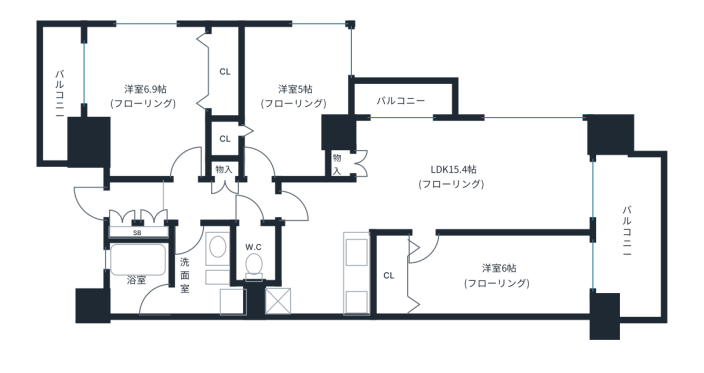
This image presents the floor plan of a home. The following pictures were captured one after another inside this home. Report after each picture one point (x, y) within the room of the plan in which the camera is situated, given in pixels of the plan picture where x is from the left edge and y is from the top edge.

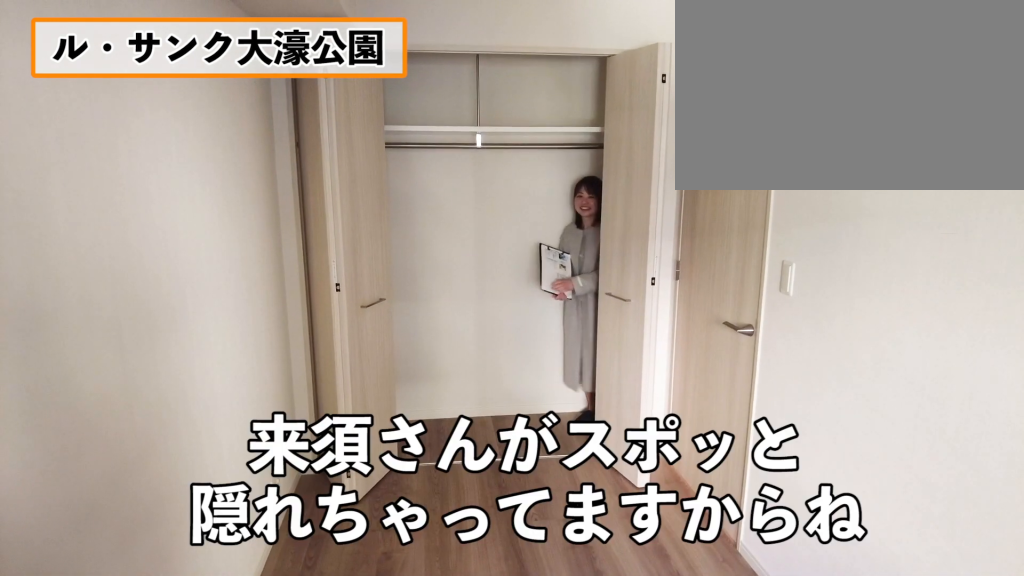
(500, 275)
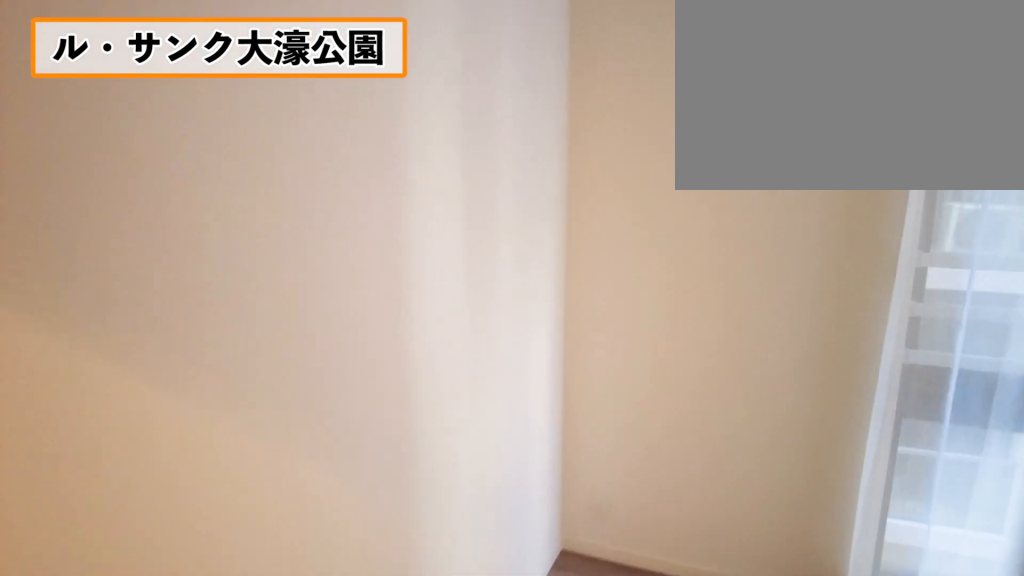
(294, 98)
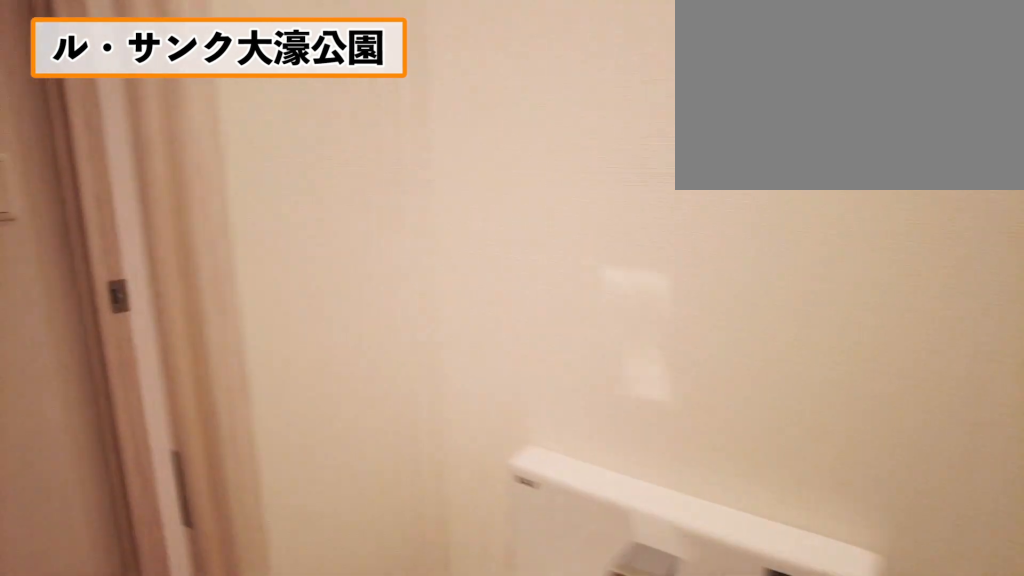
(257, 258)
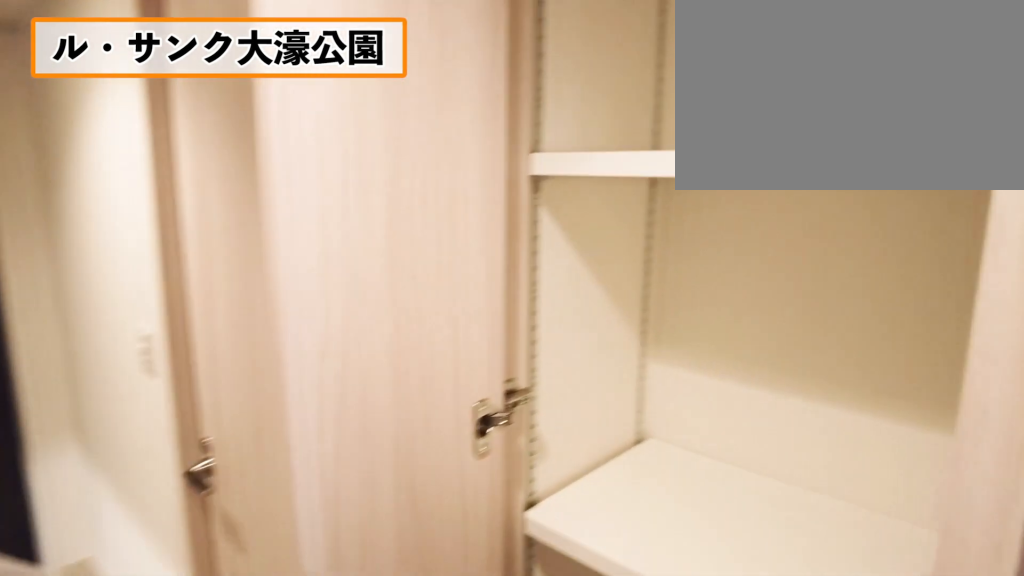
(224, 197)
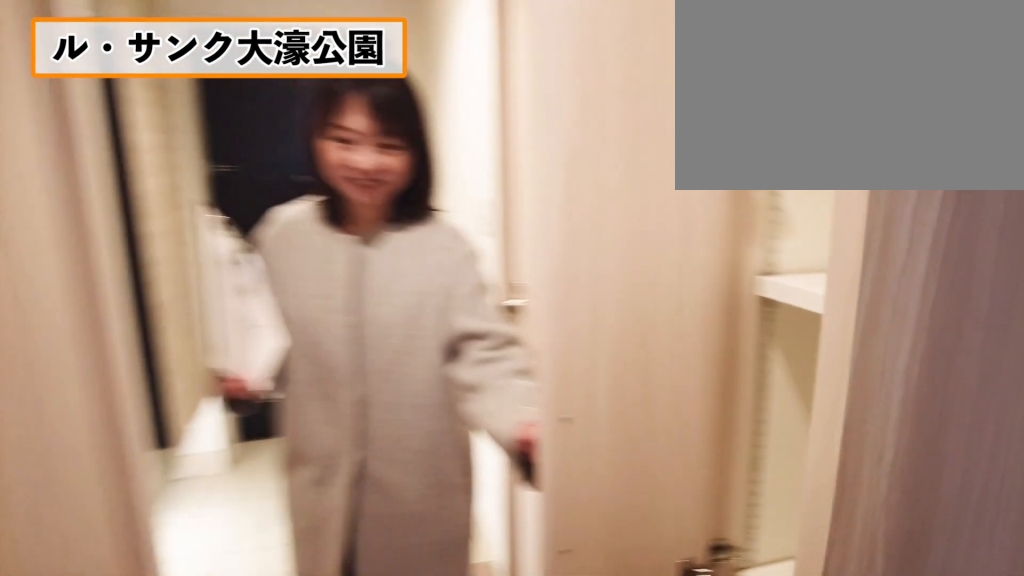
(224, 197)
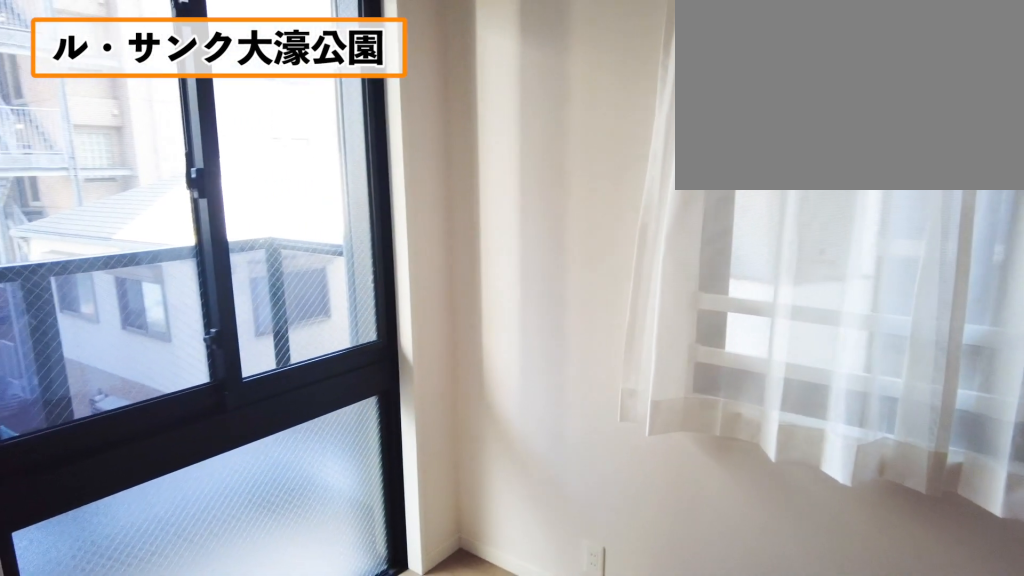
(146, 94)
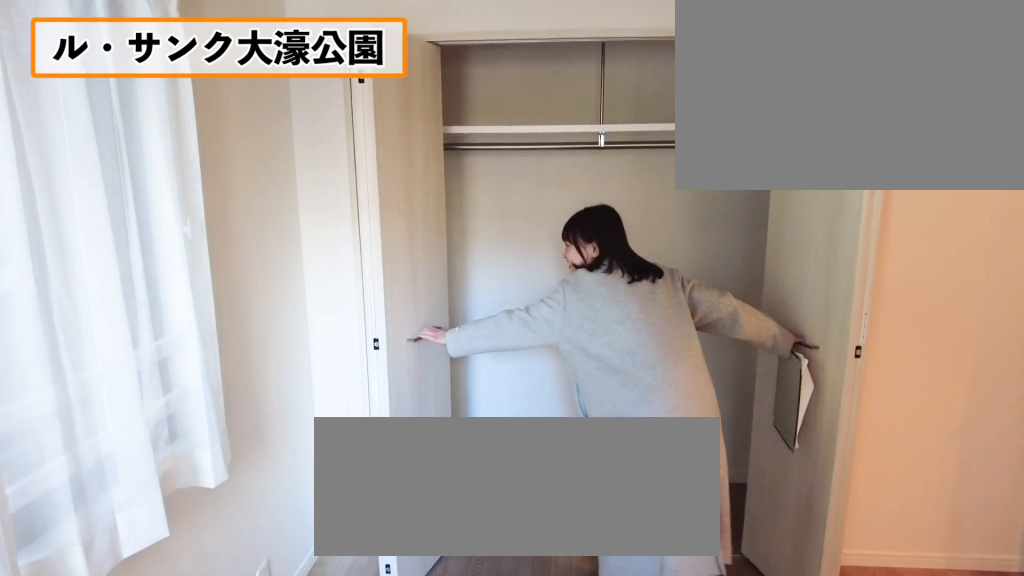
(146, 94)
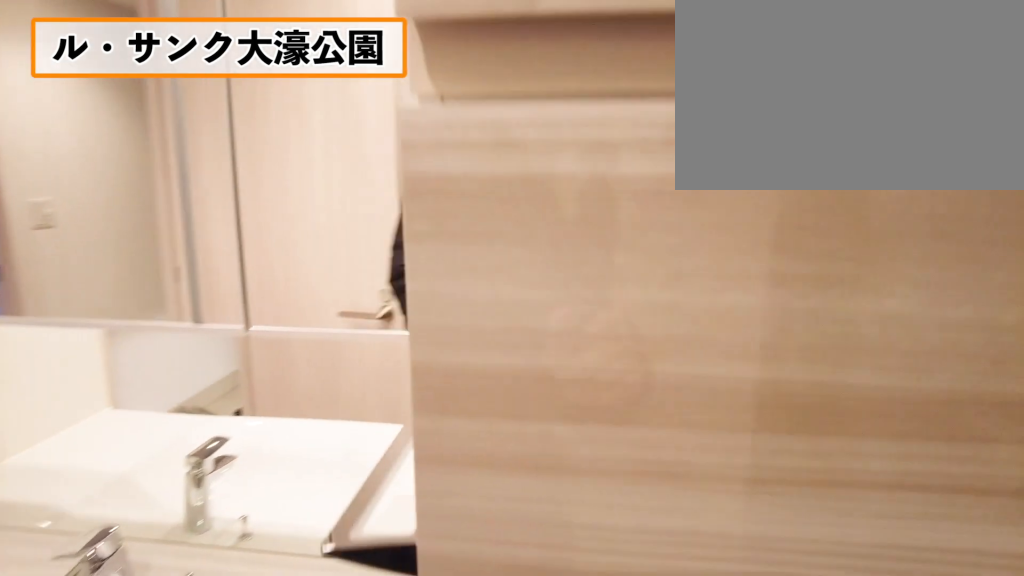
(196, 259)
